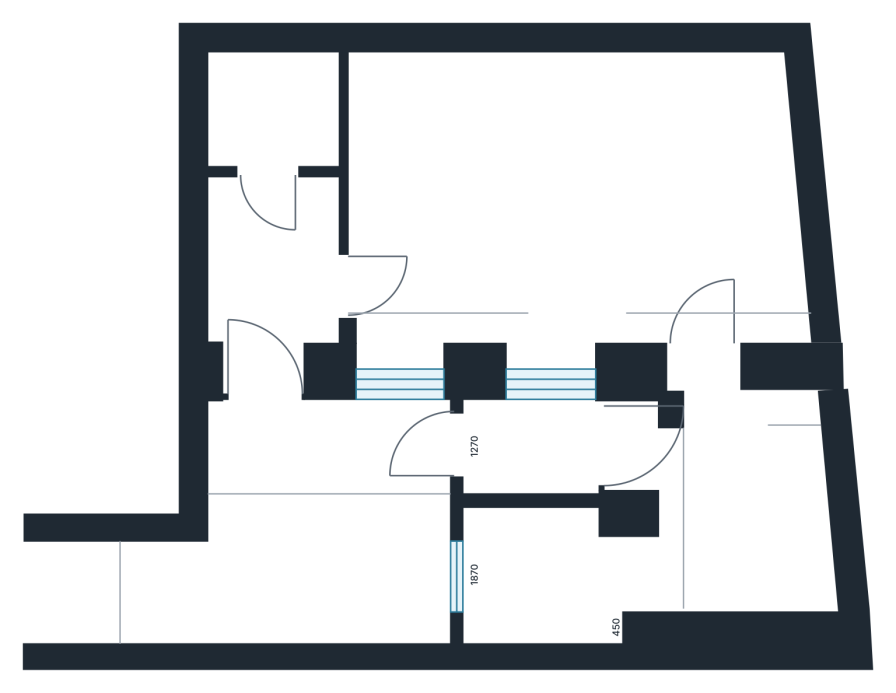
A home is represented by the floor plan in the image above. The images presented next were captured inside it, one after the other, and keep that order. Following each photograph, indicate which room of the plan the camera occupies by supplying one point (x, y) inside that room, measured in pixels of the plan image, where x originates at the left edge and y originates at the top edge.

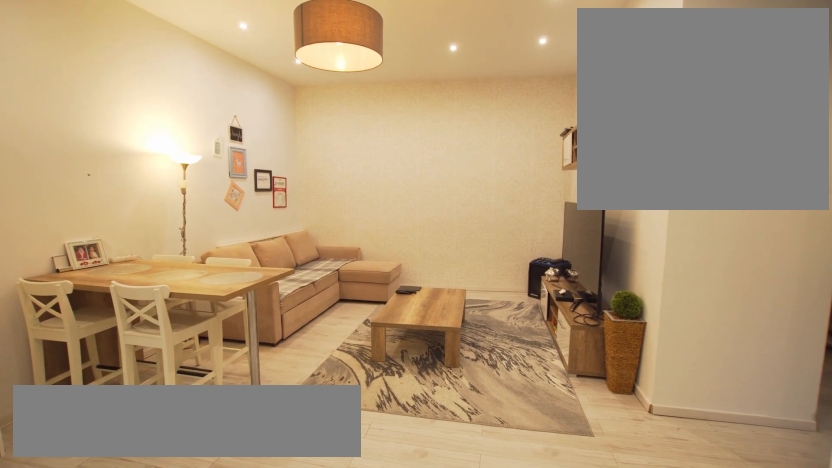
(578, 200)
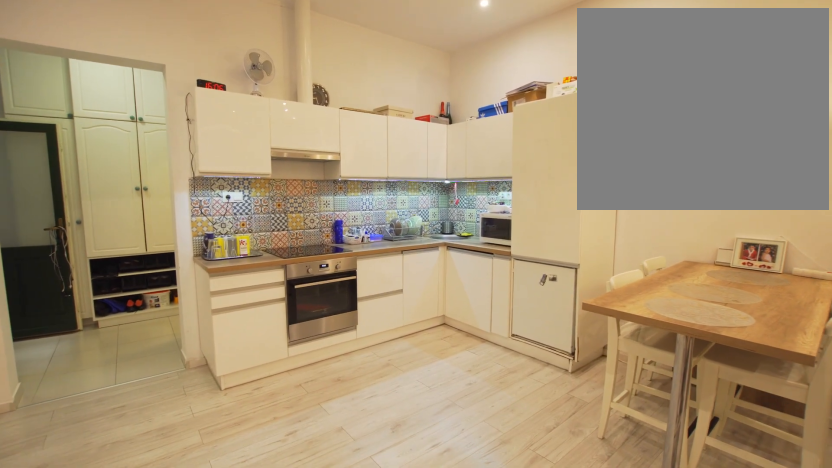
(578, 199)
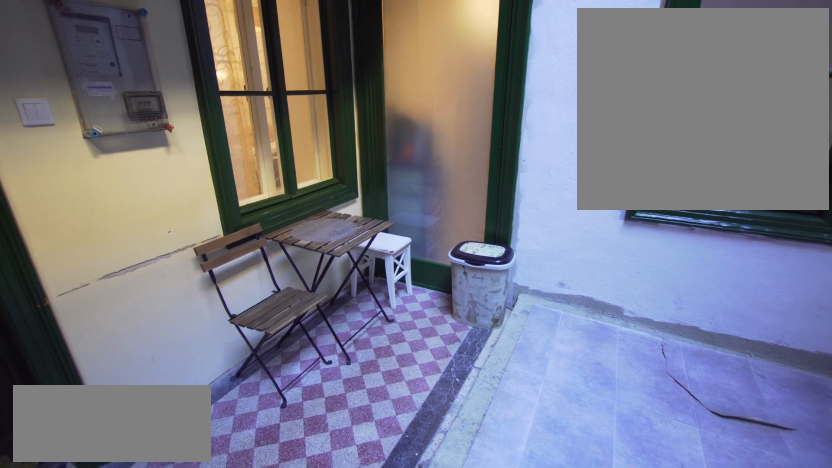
(313, 534)
